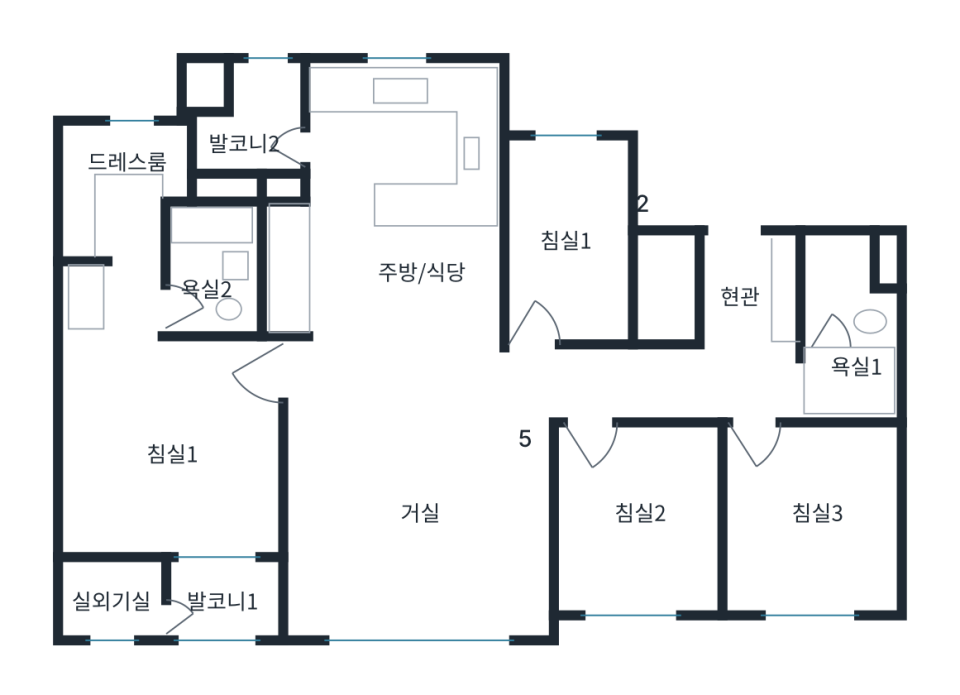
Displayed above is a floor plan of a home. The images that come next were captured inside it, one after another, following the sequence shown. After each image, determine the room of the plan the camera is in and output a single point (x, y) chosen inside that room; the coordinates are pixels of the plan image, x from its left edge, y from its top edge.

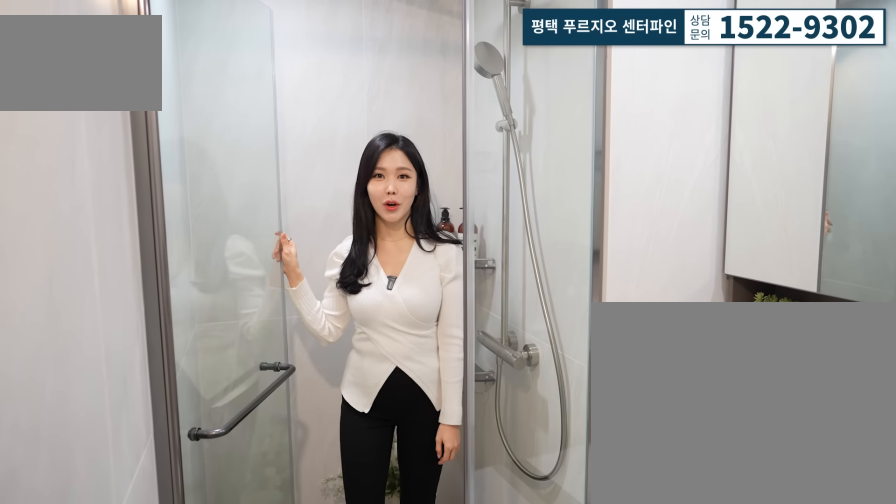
(836, 359)
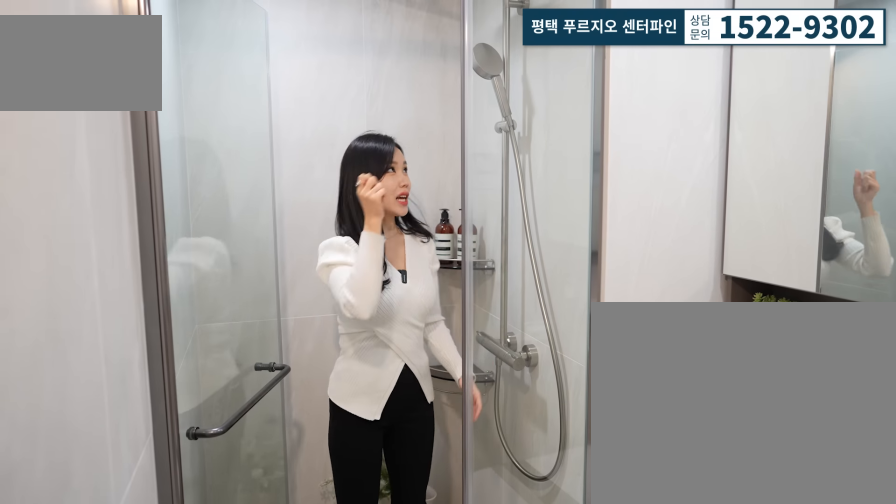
(868, 382)
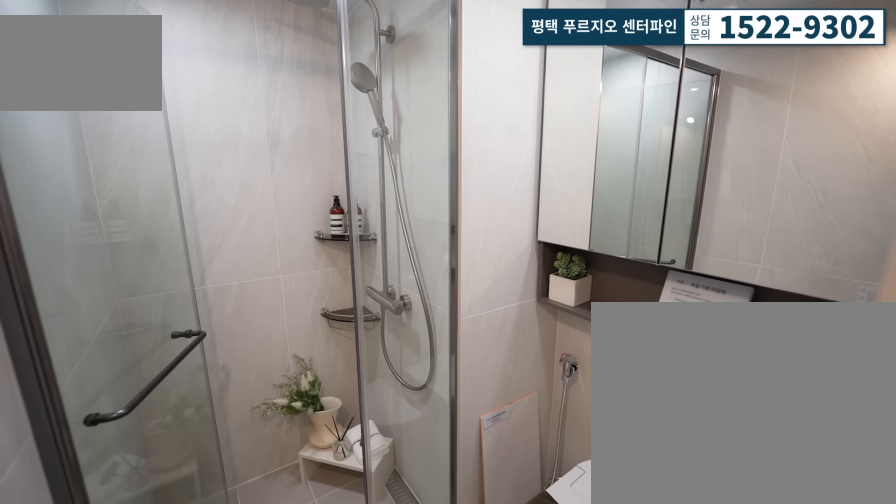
(832, 358)
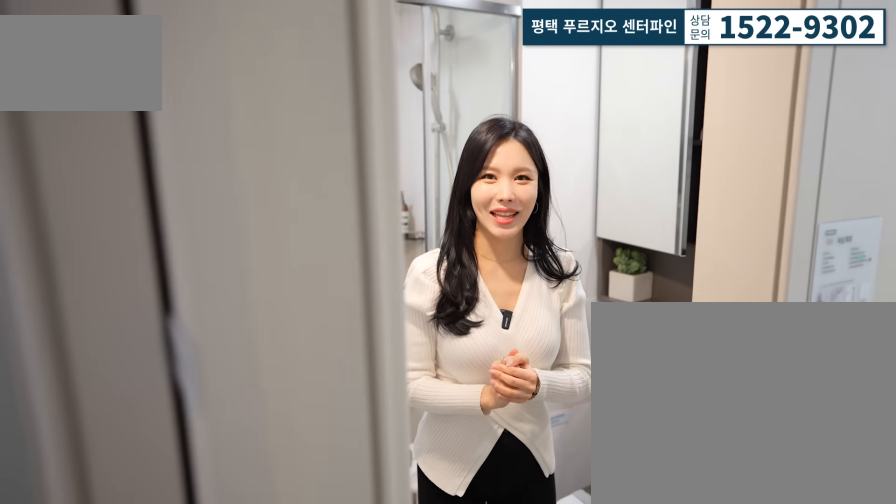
(834, 357)
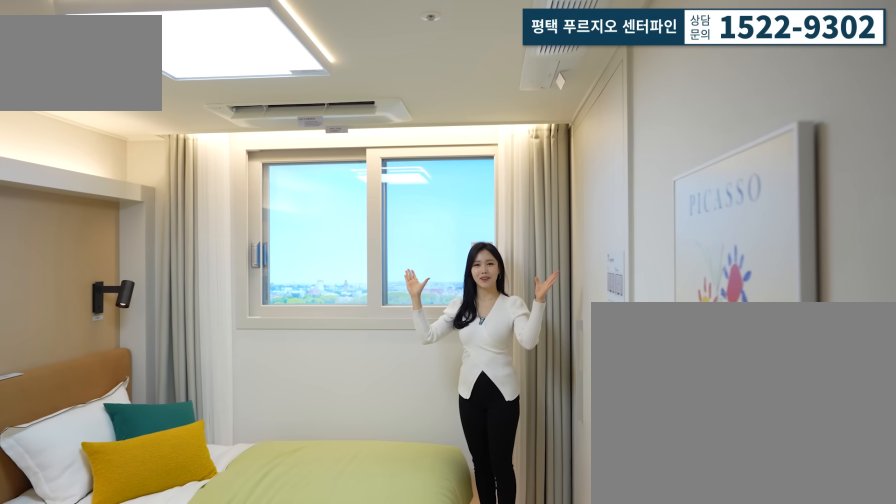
(815, 523)
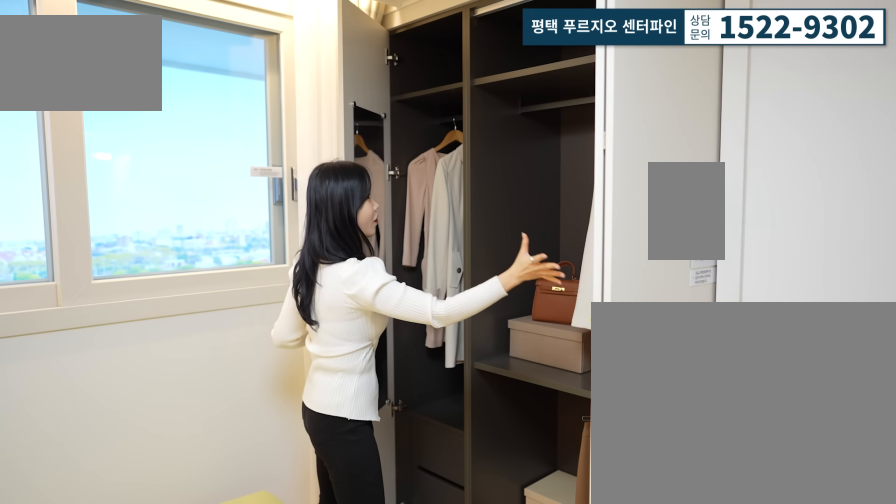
(815, 523)
